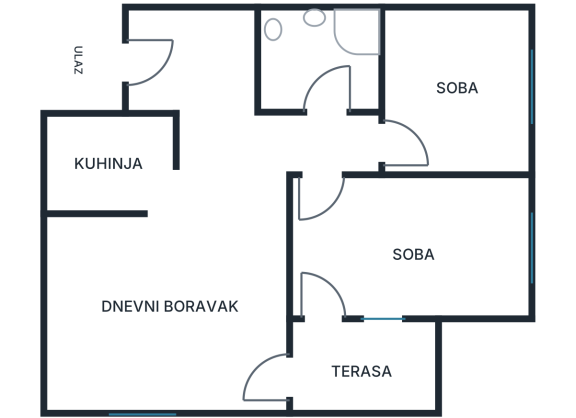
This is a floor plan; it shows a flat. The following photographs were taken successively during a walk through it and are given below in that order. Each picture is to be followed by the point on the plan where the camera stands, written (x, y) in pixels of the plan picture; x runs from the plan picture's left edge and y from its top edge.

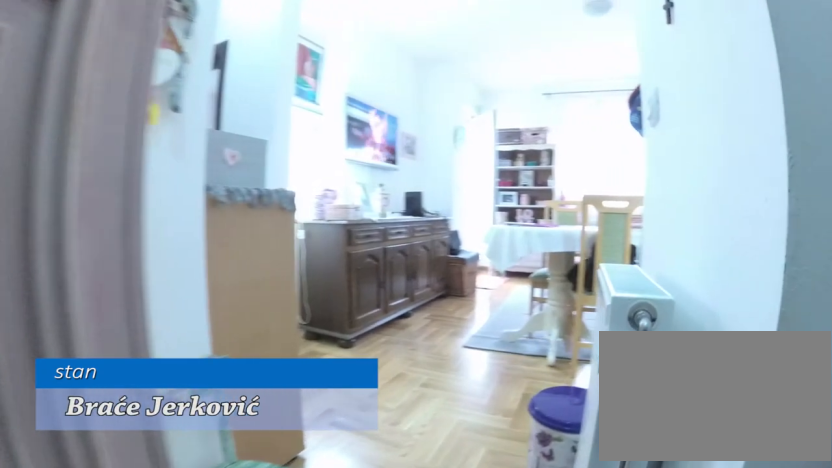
(207, 70)
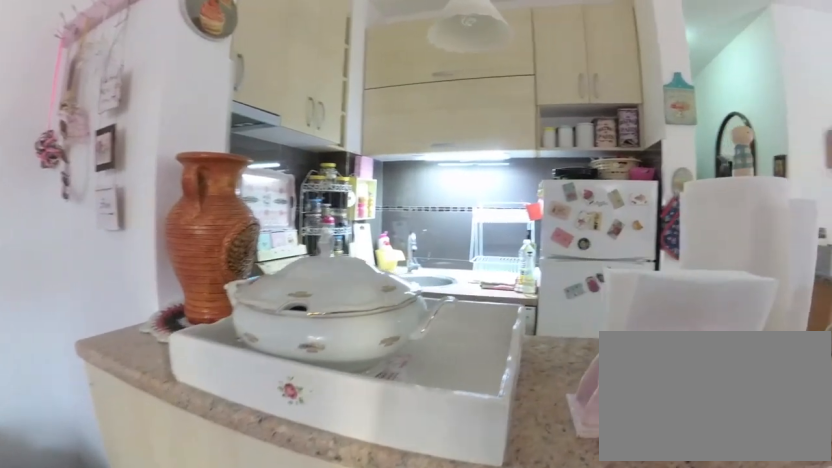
(110, 292)
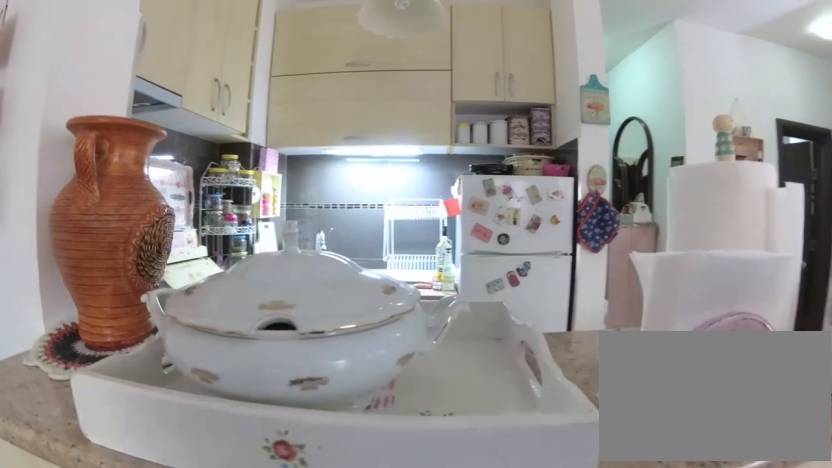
(98, 294)
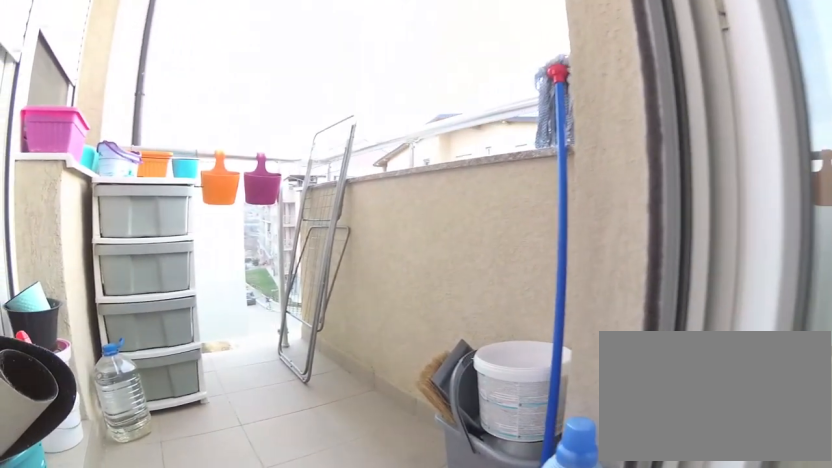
(249, 367)
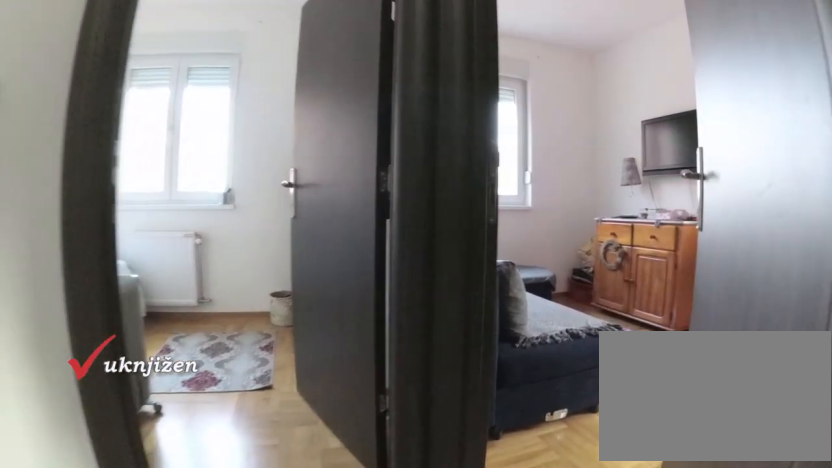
(293, 144)
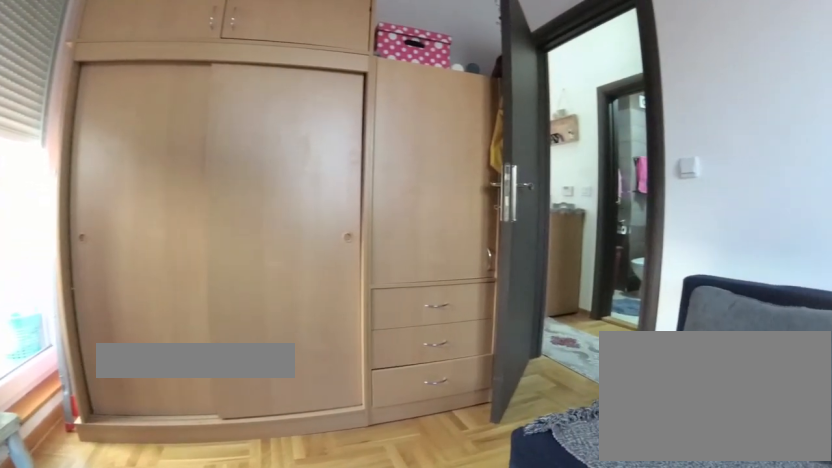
(438, 262)
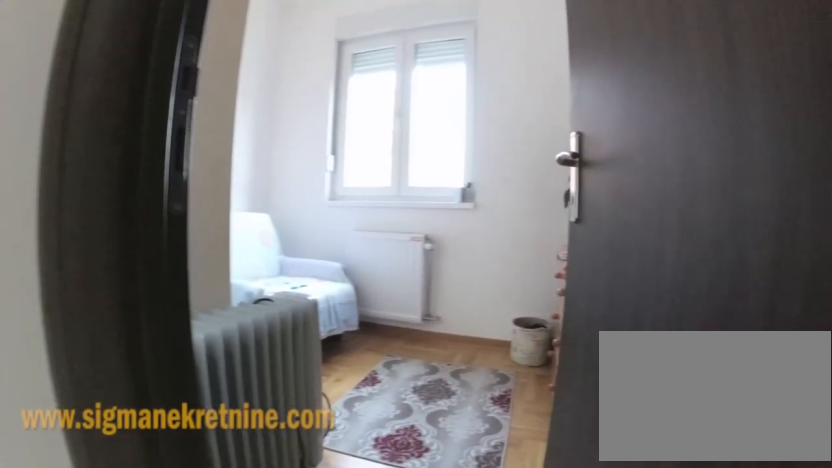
(320, 159)
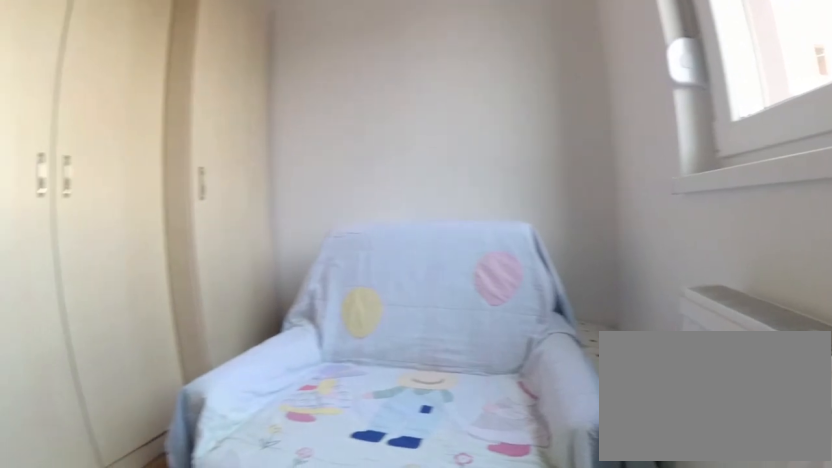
(498, 119)
